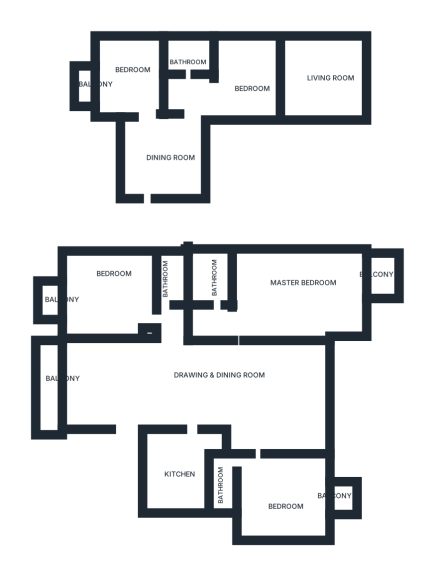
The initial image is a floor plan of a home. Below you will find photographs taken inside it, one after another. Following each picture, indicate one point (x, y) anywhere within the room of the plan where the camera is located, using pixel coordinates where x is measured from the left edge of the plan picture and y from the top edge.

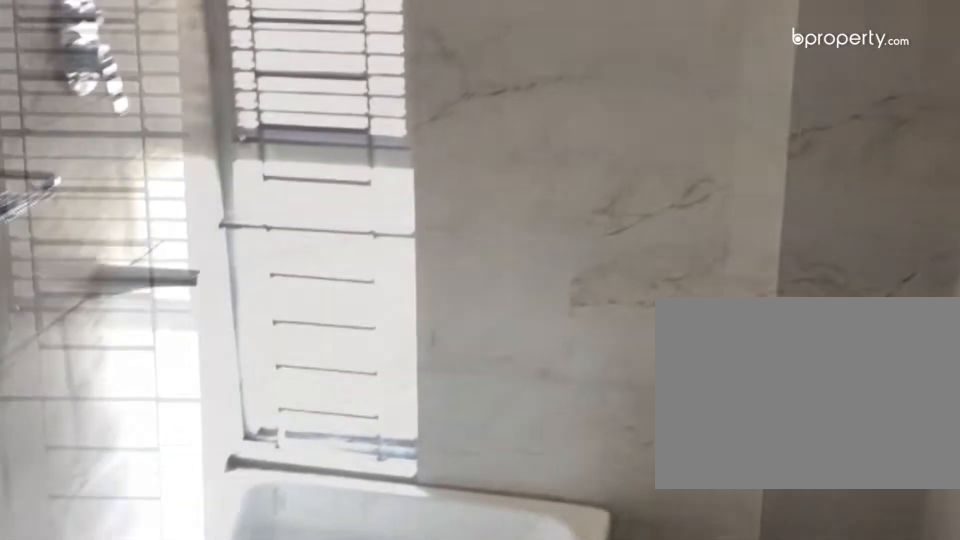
(213, 280)
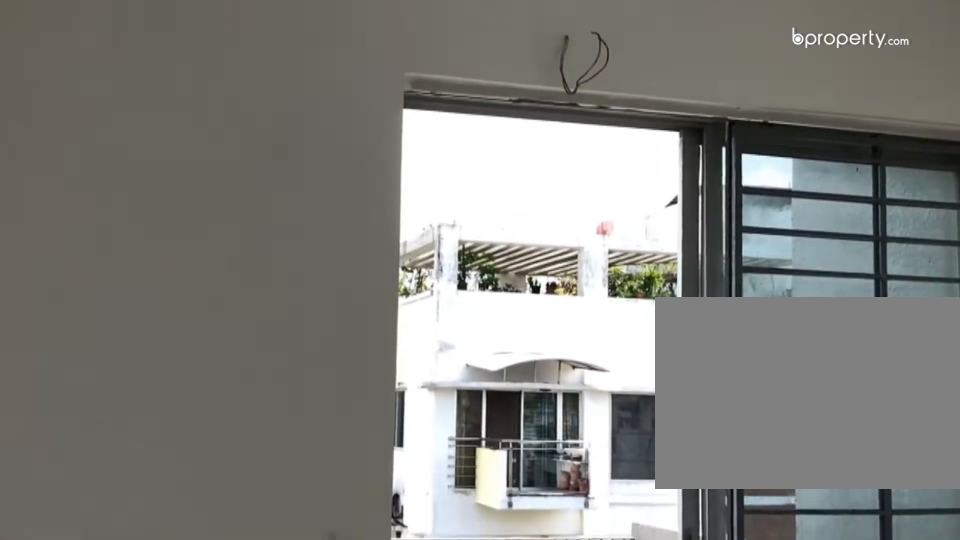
(280, 499)
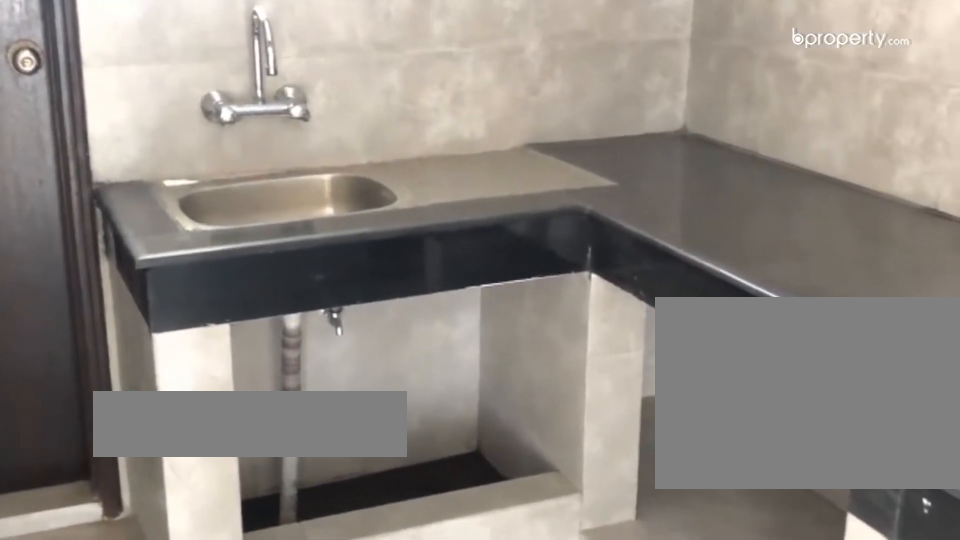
(178, 471)
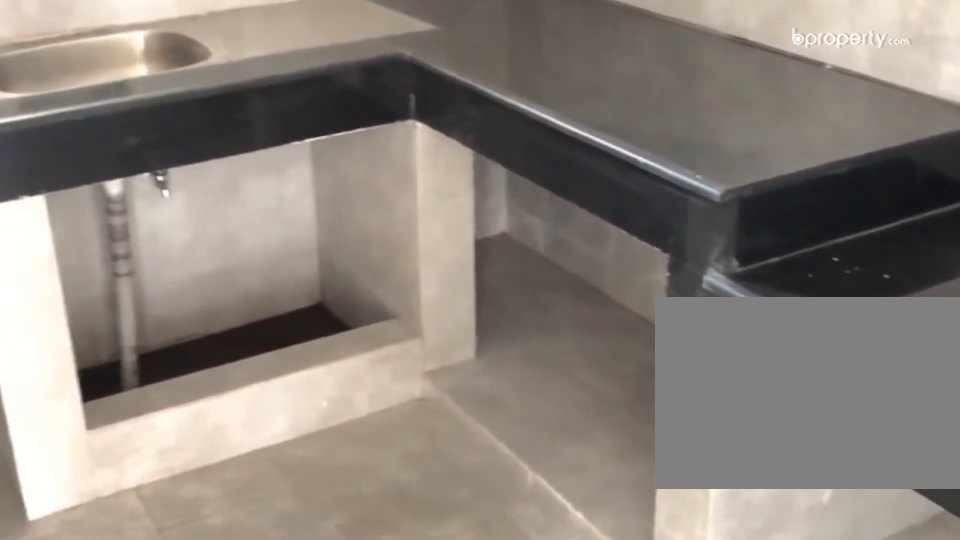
(178, 471)
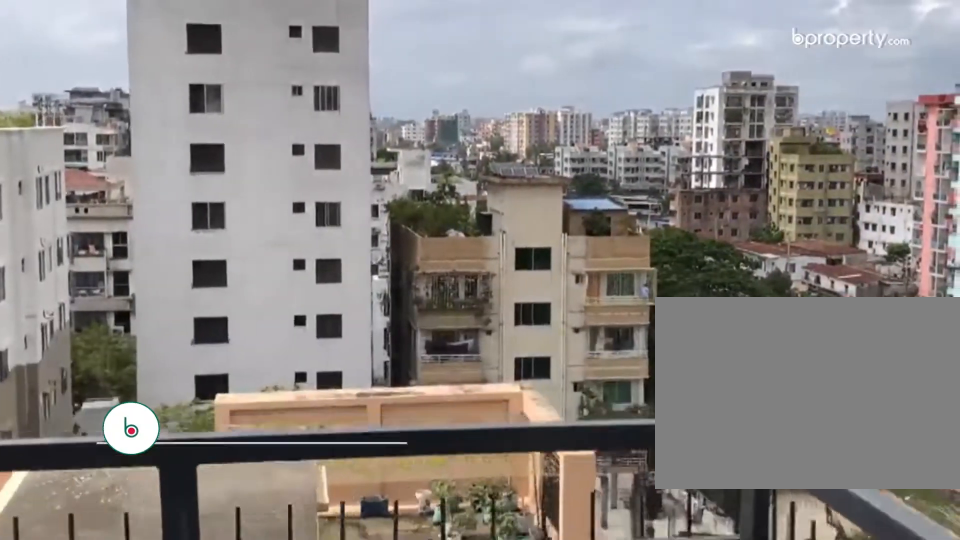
(45, 373)
